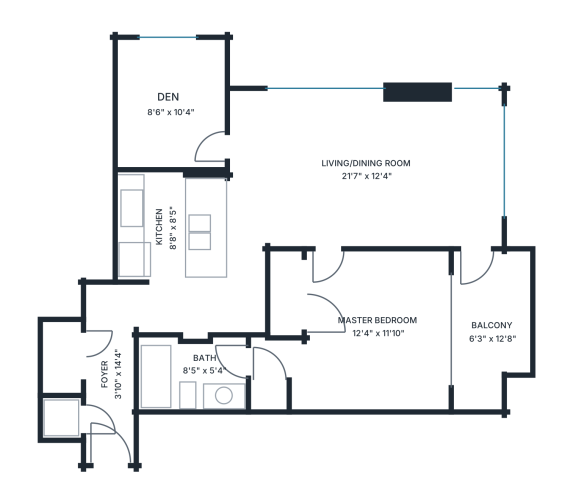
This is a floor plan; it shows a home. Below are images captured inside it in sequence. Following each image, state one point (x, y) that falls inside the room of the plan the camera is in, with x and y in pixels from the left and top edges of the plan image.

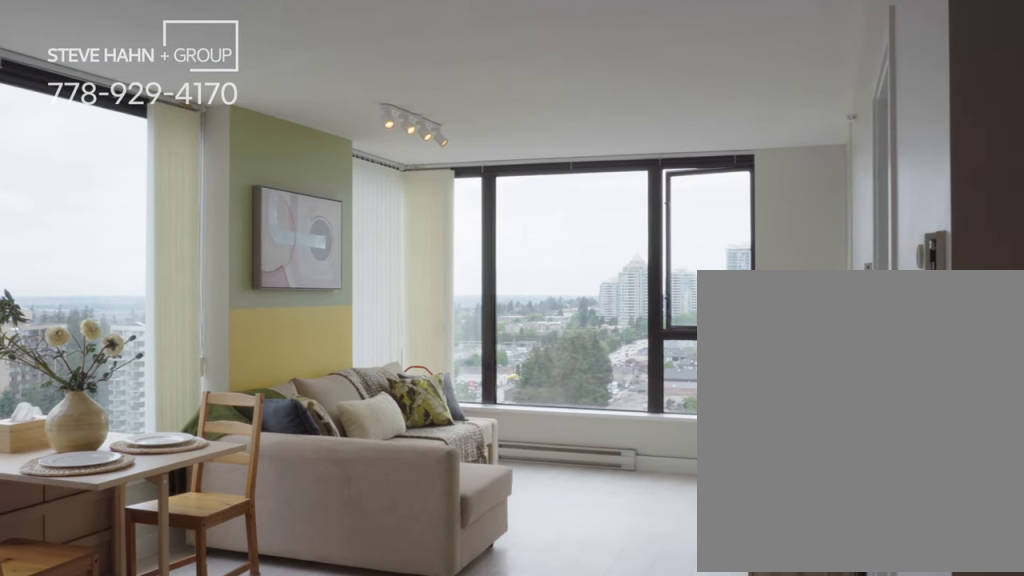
(363, 152)
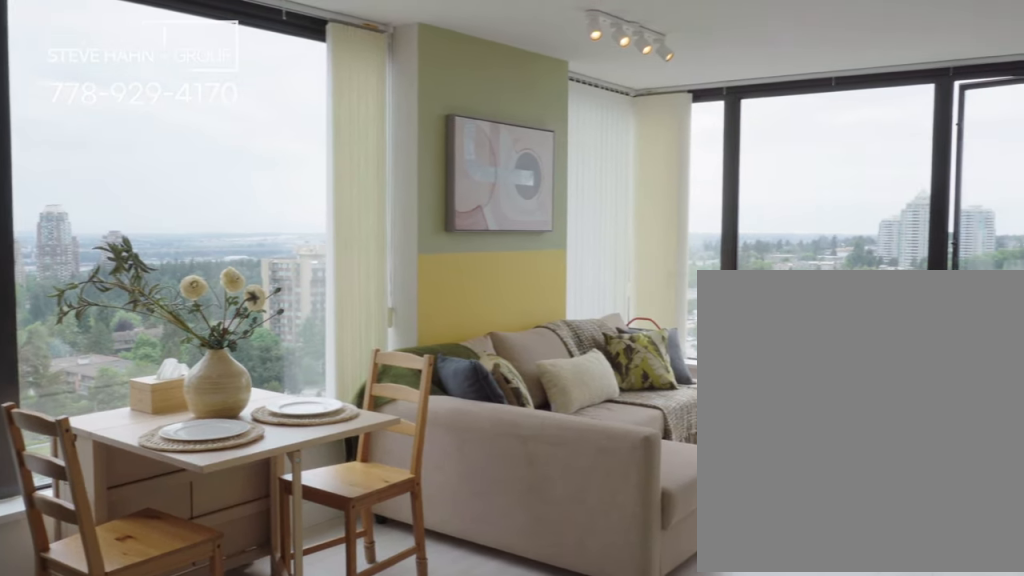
(363, 152)
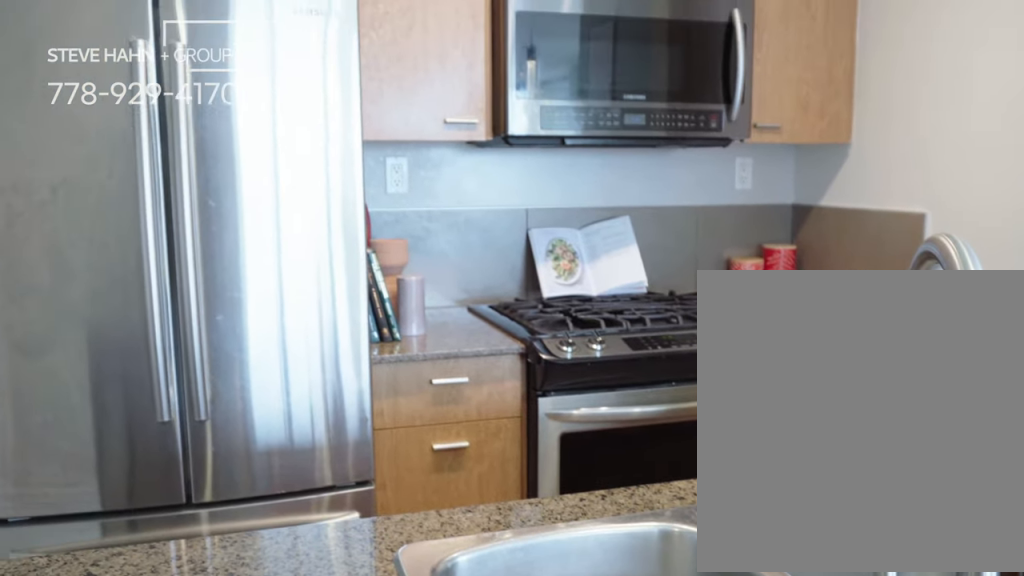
(208, 265)
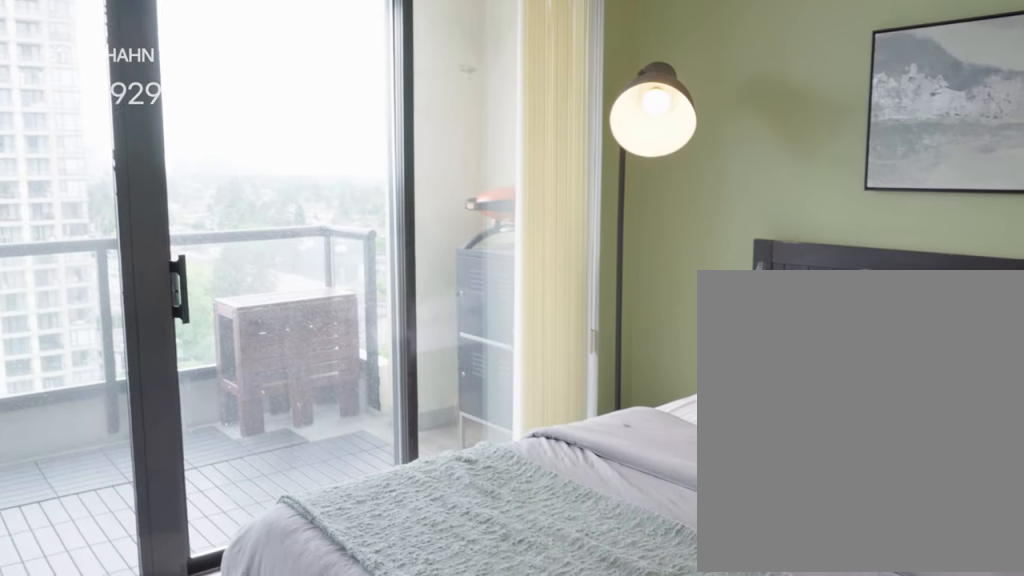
(373, 306)
